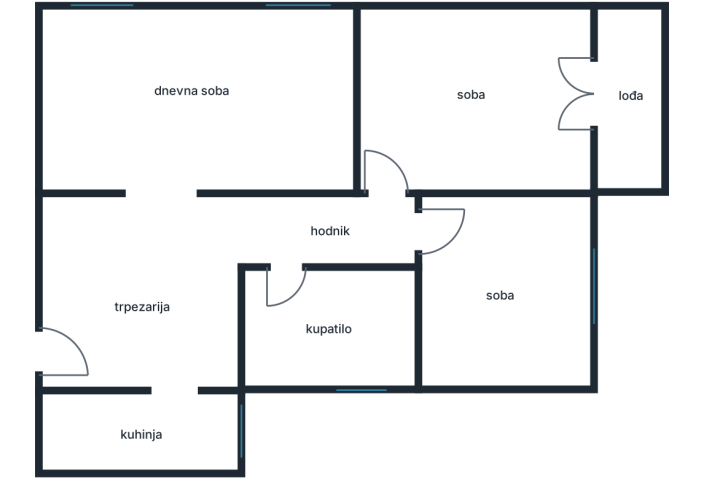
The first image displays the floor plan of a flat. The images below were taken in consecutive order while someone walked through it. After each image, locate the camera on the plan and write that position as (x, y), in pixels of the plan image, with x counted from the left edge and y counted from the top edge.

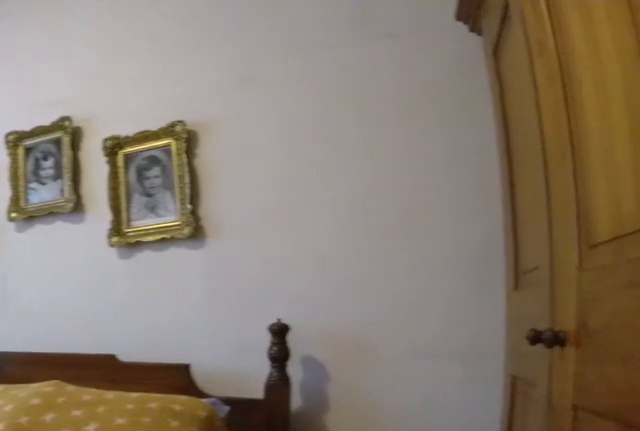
(430, 230)
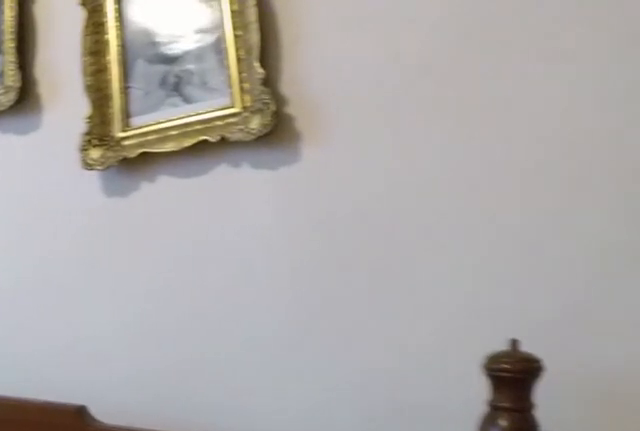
(443, 321)
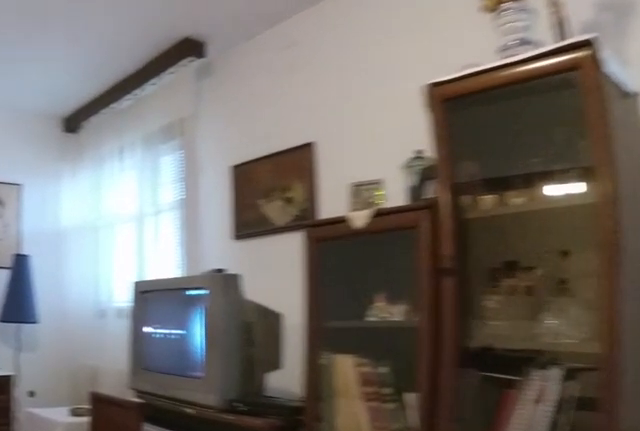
(289, 147)
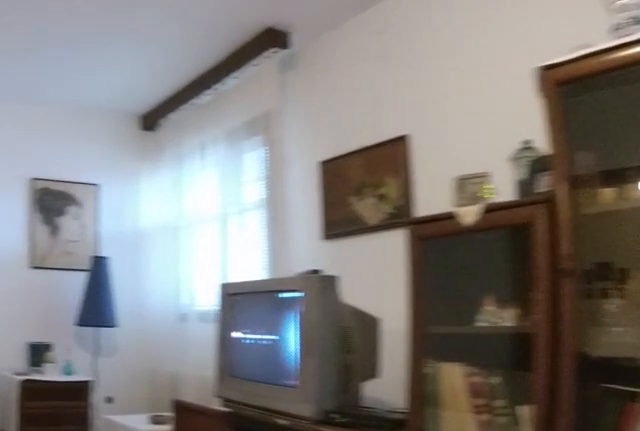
(283, 145)
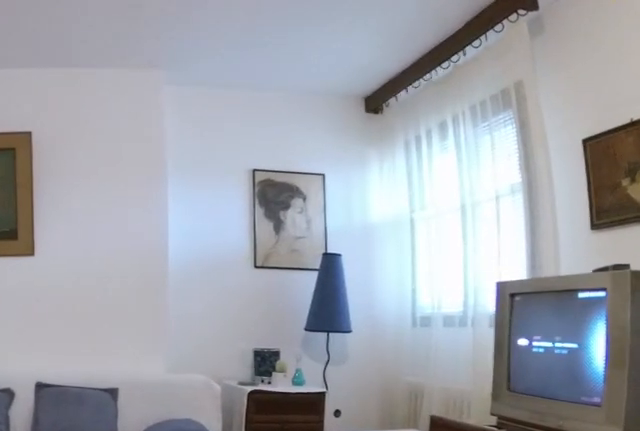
(261, 140)
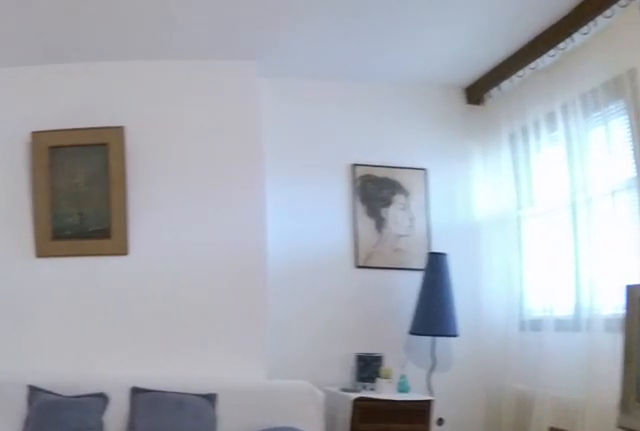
(240, 136)
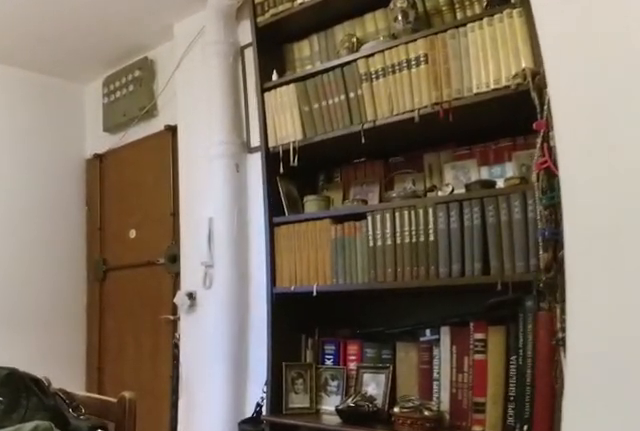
(171, 213)
